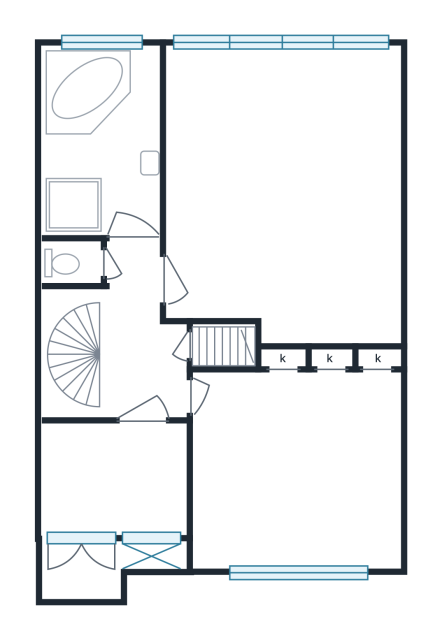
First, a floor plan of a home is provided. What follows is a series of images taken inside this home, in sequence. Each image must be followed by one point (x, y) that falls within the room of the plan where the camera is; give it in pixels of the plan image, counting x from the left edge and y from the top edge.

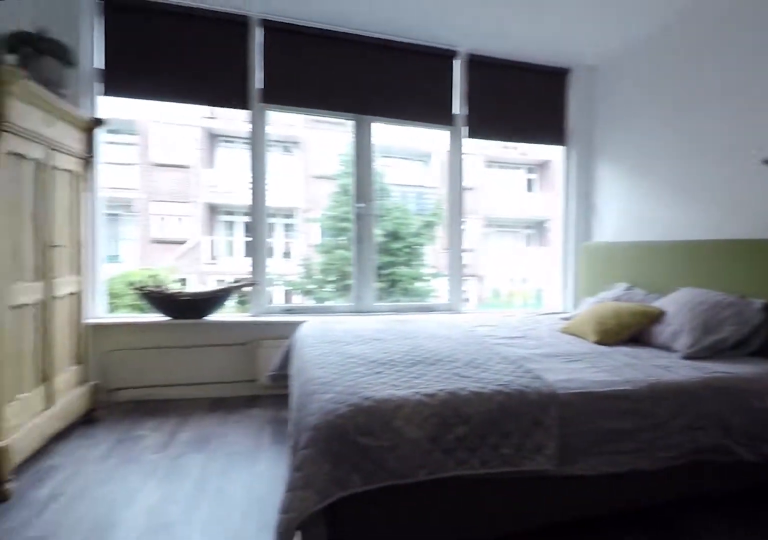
(283, 191)
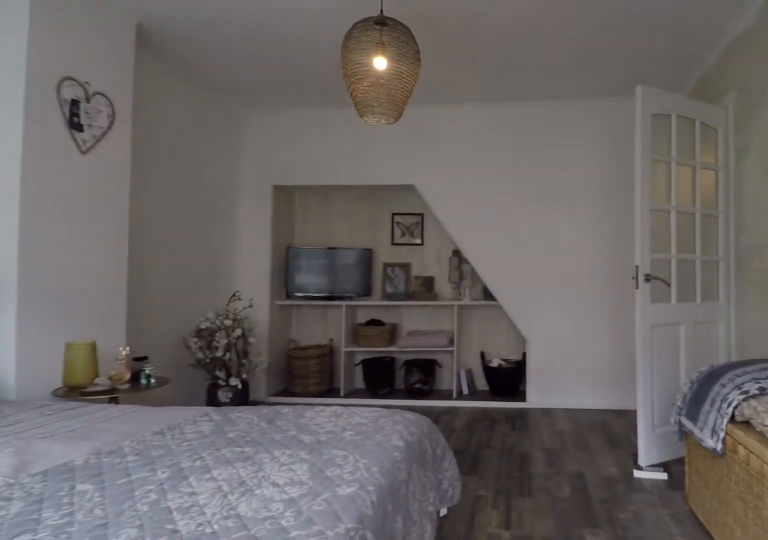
(283, 191)
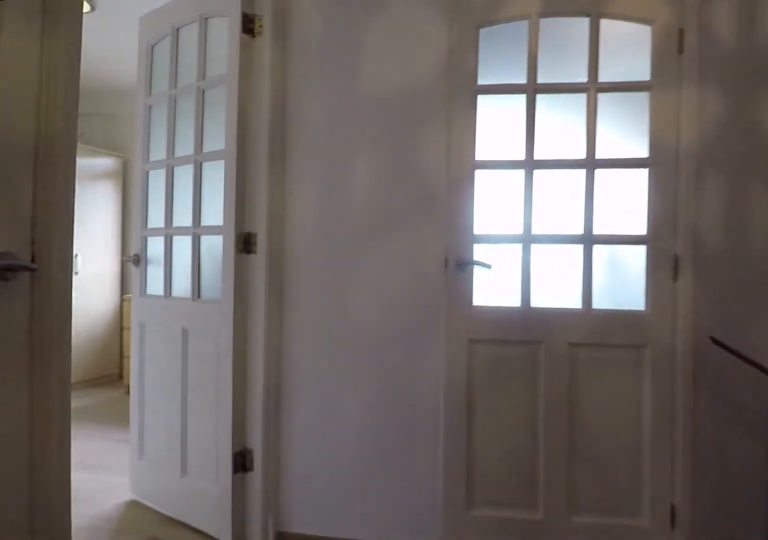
(128, 342)
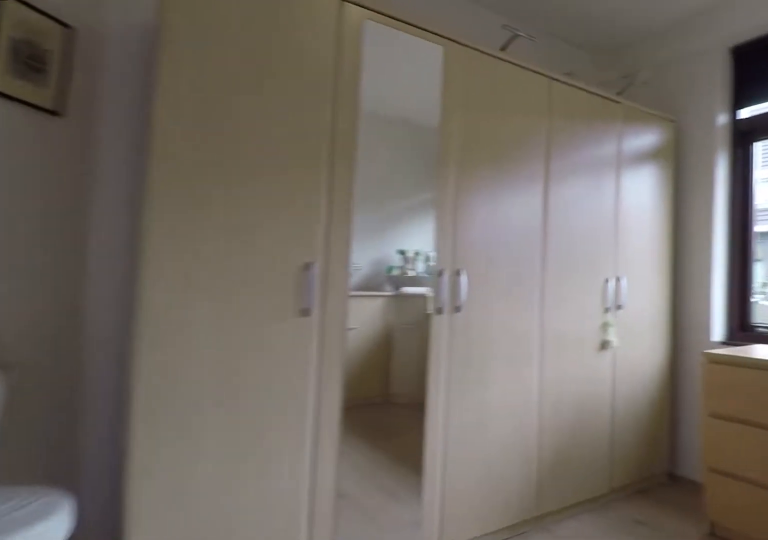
(285, 429)
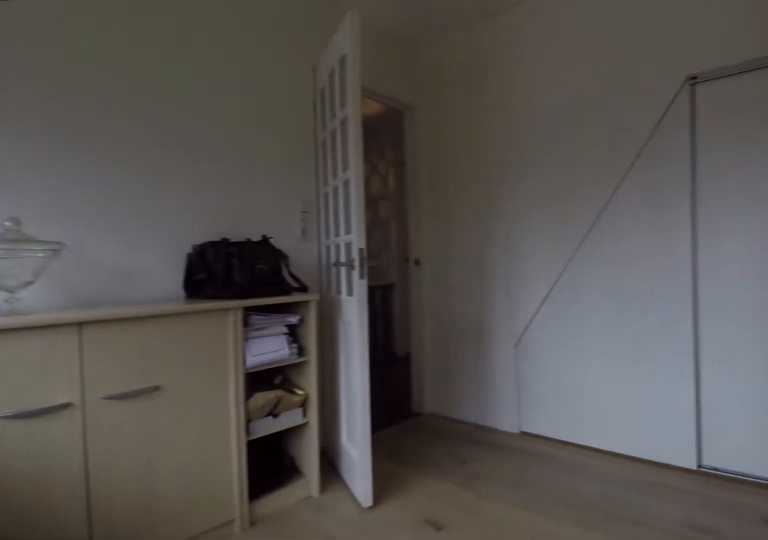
(285, 429)
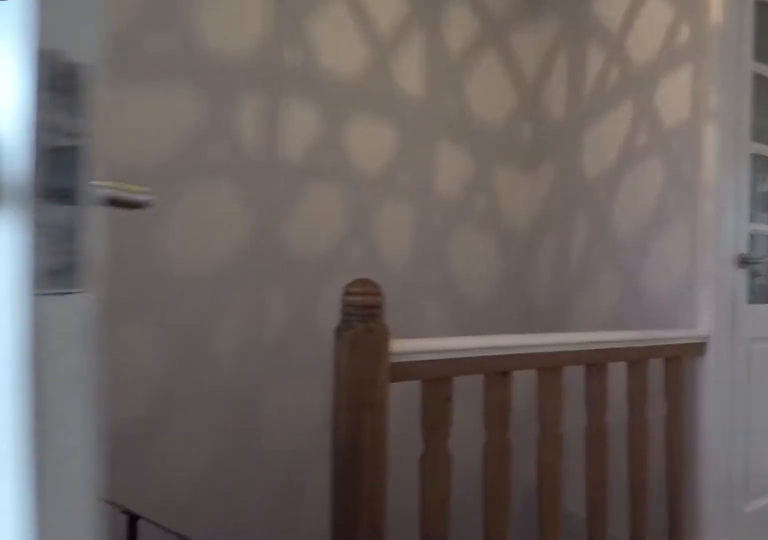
(128, 342)
